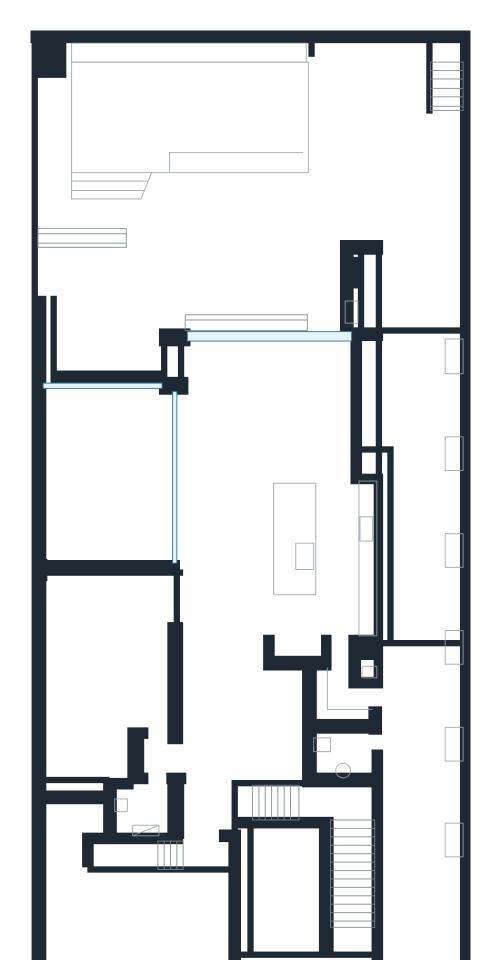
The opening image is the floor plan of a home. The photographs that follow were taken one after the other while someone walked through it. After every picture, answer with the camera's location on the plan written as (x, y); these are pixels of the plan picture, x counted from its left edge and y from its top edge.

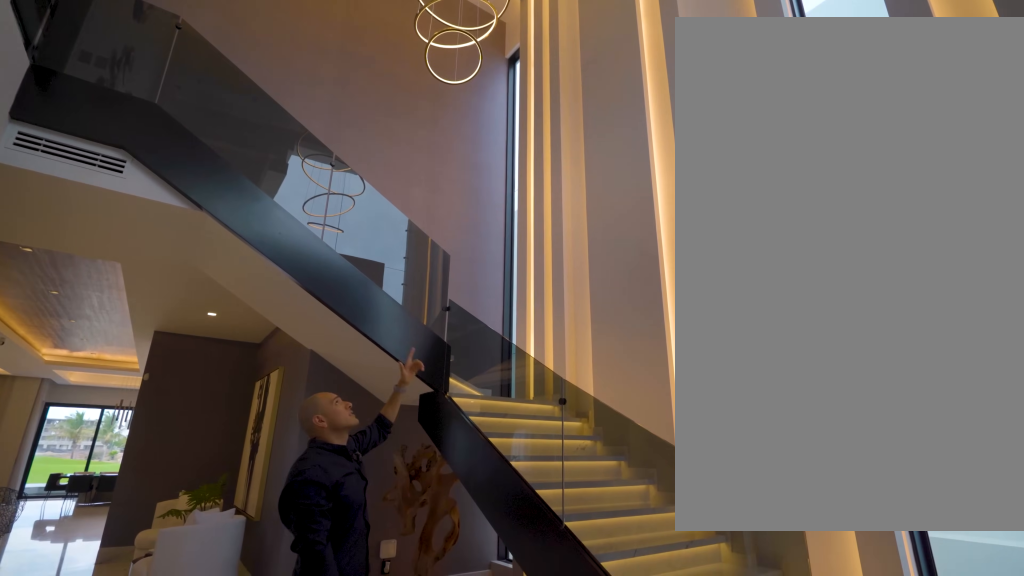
(270, 909)
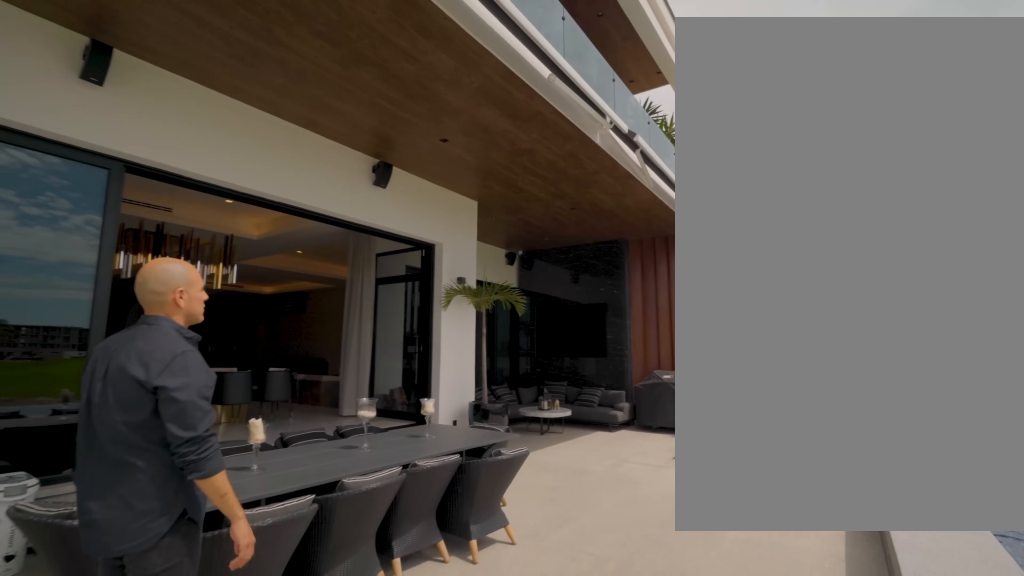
(343, 181)
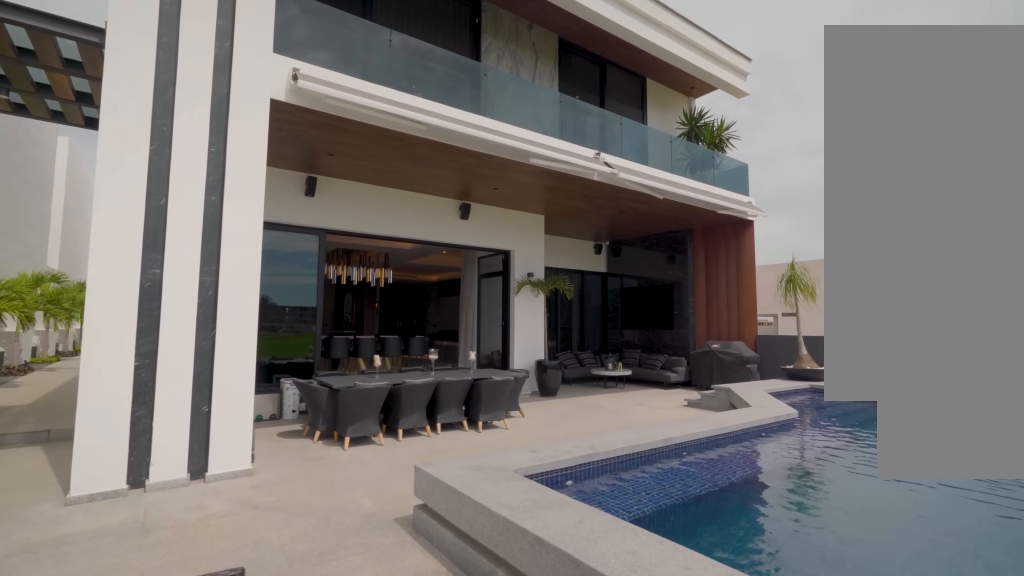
(364, 125)
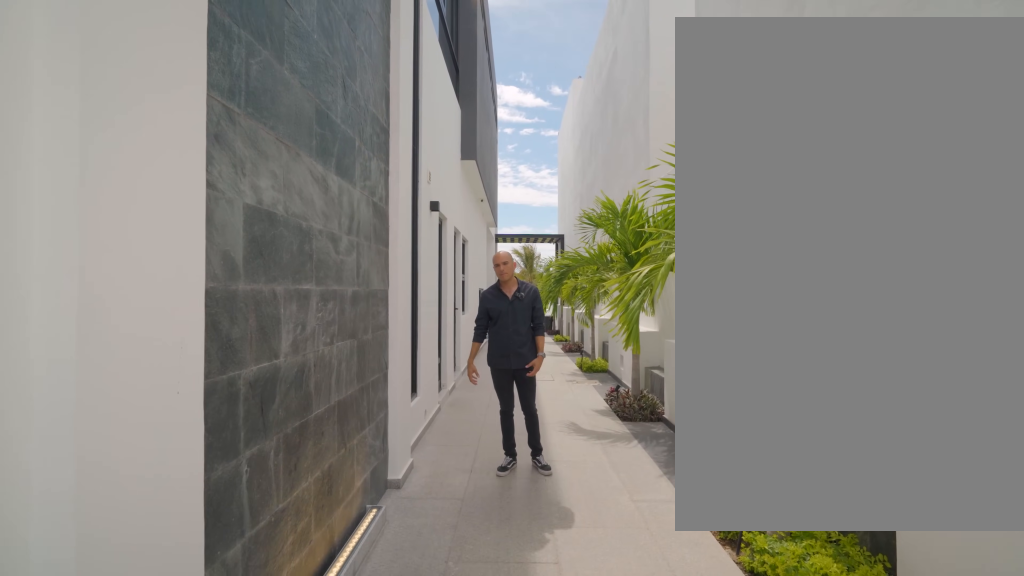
(427, 934)
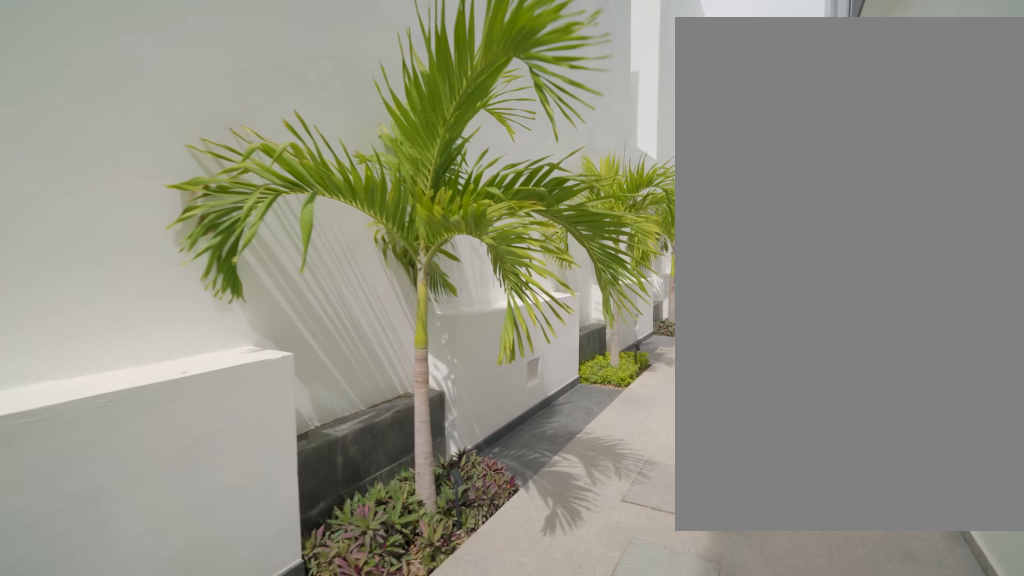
(421, 595)
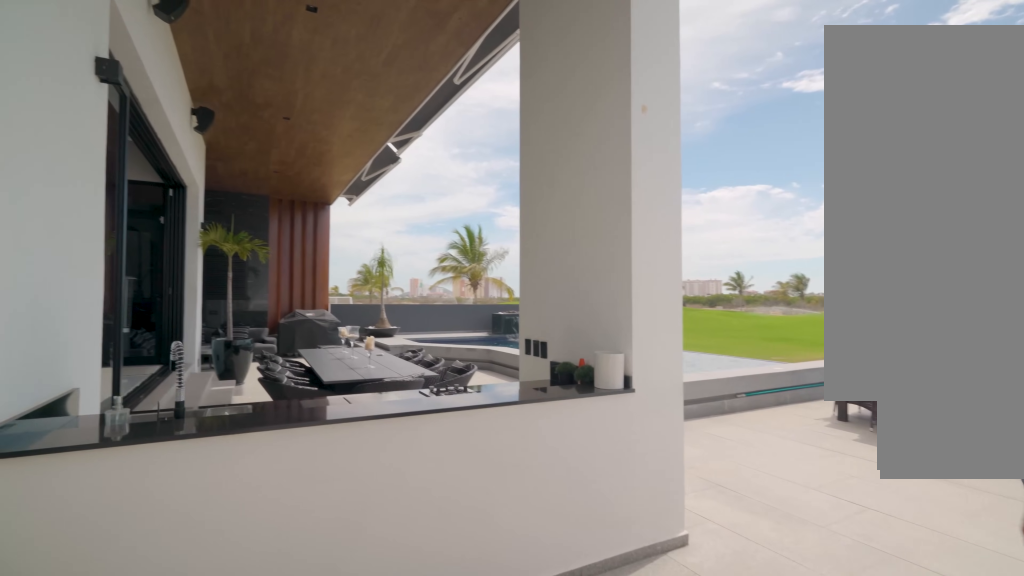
(416, 295)
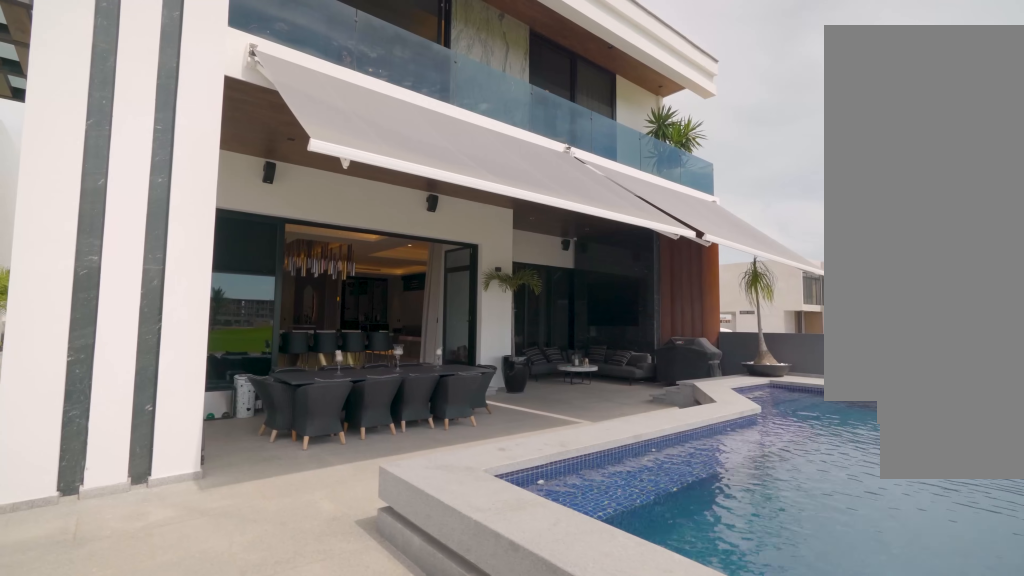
(349, 163)
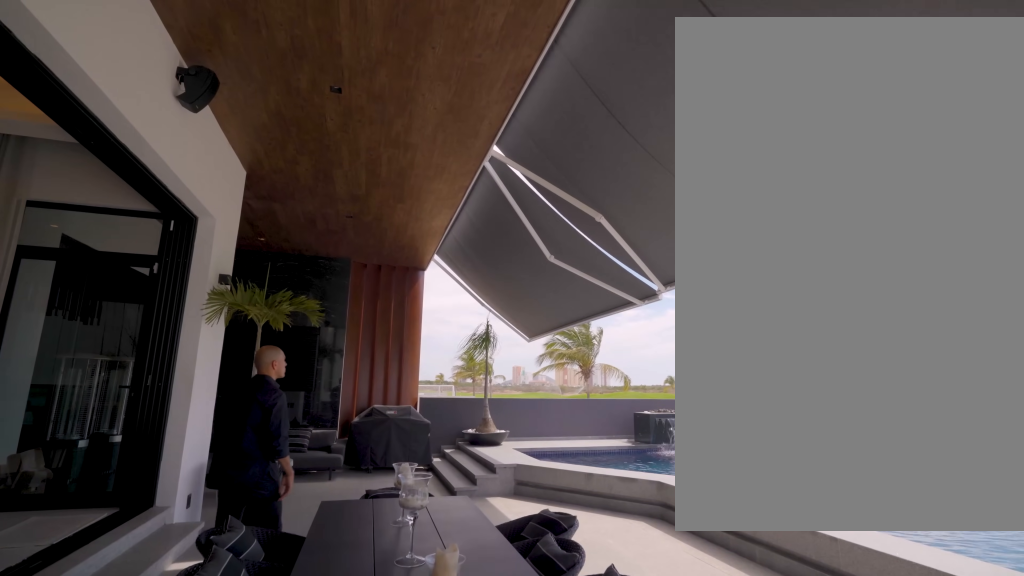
(335, 245)
